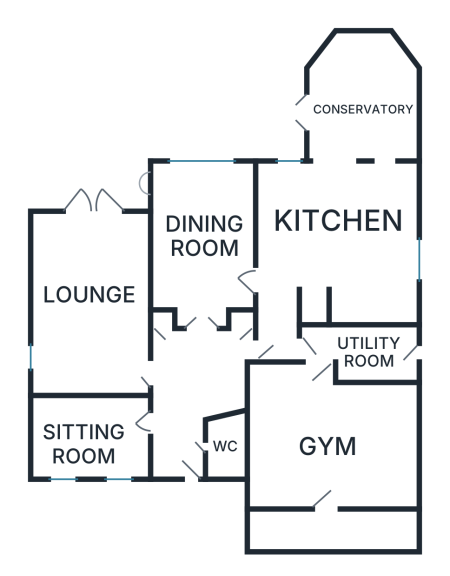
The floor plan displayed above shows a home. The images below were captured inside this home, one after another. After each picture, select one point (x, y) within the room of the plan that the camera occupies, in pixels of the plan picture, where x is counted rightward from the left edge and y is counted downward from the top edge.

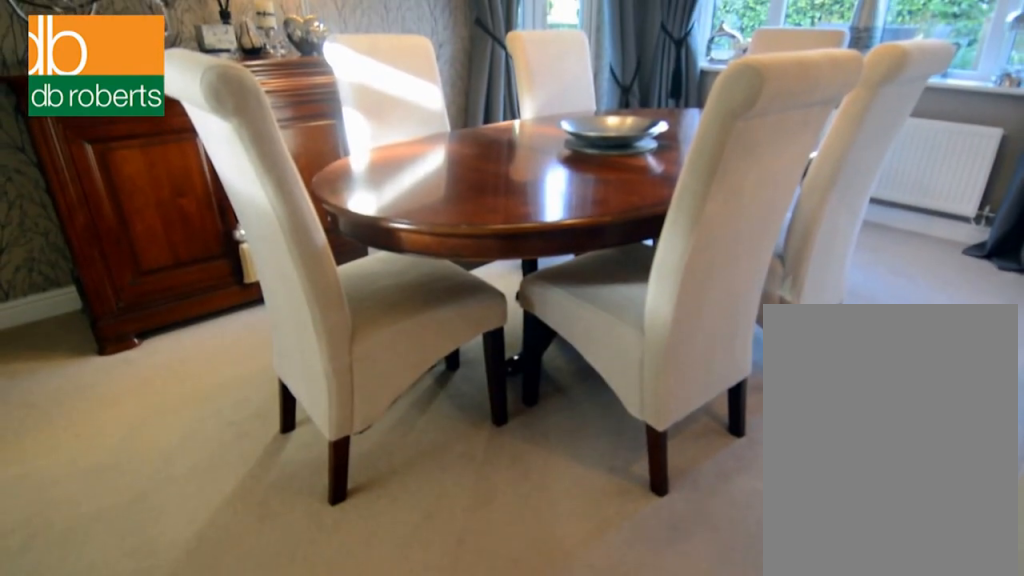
(202, 239)
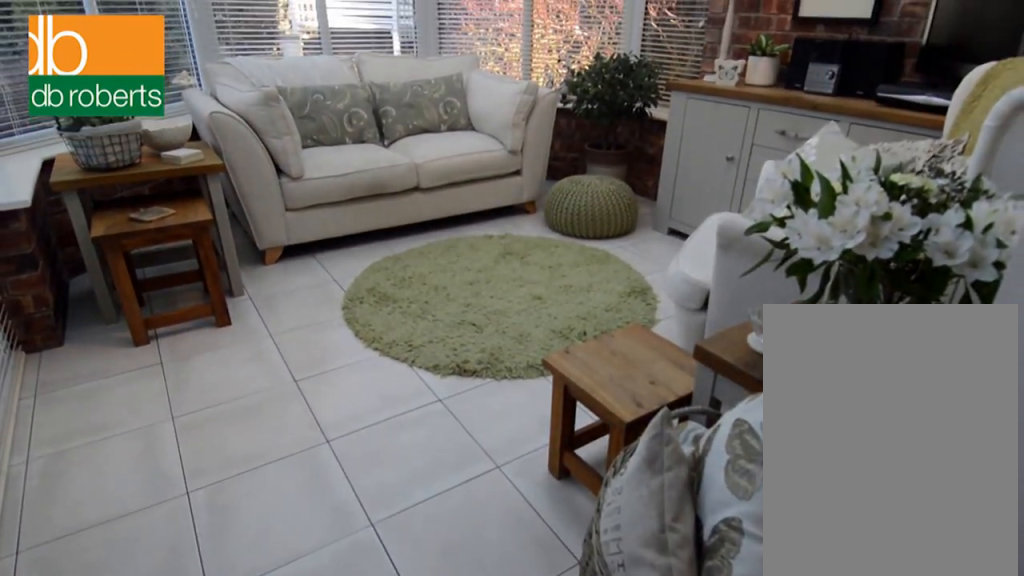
(361, 98)
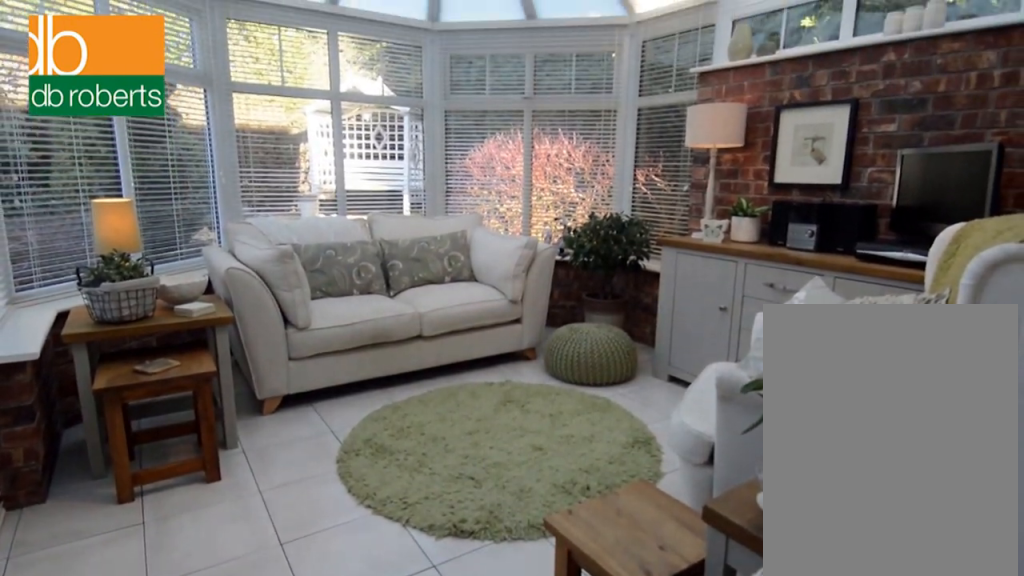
(361, 98)
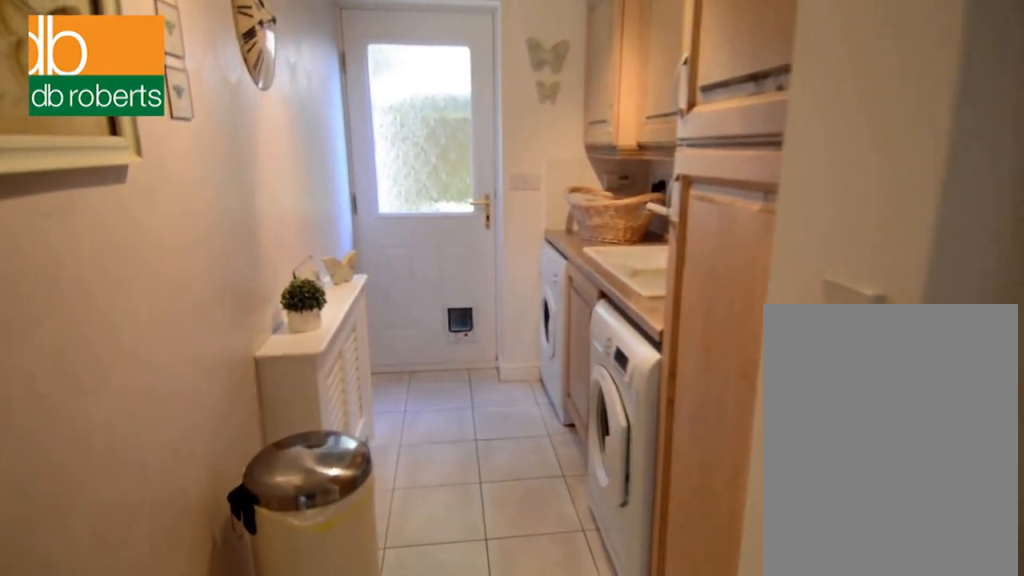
(363, 351)
